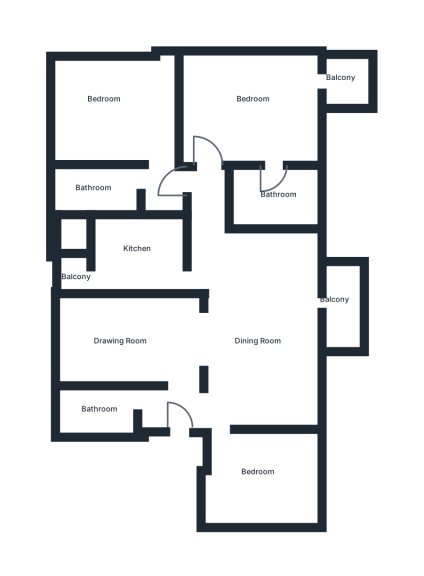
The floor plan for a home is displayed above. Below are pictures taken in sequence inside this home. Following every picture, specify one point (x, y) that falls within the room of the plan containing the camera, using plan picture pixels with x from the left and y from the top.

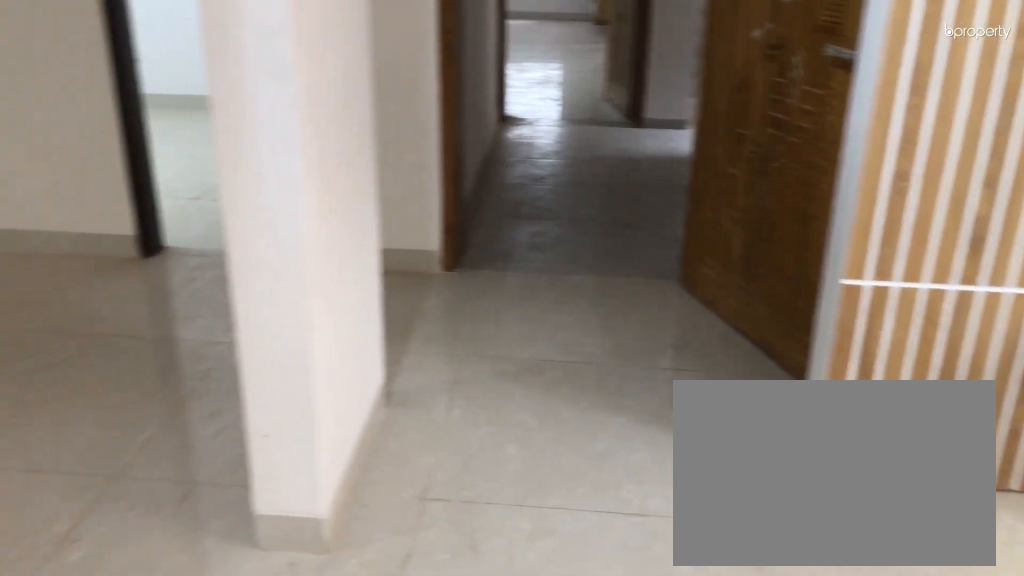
(129, 344)
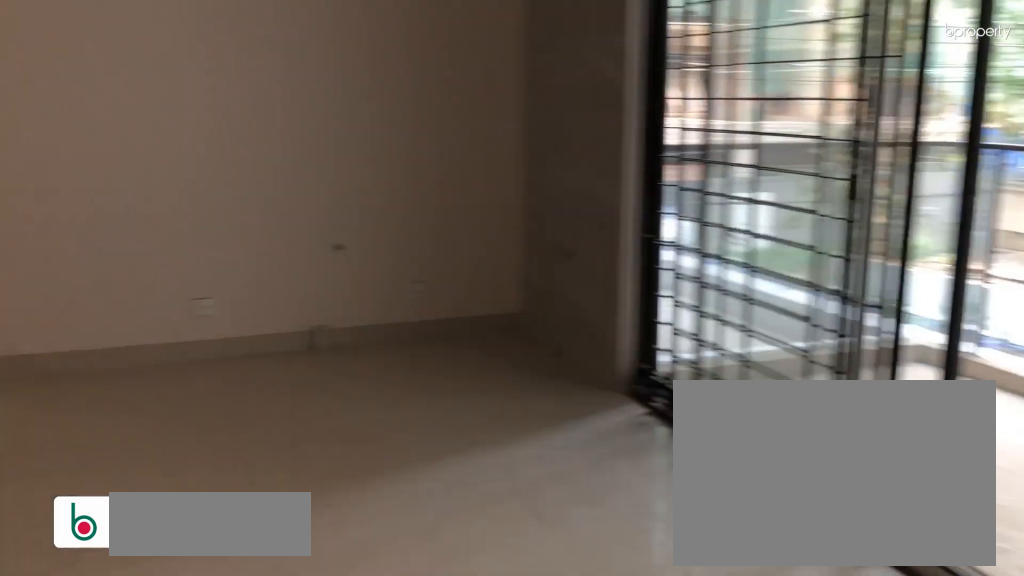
(270, 355)
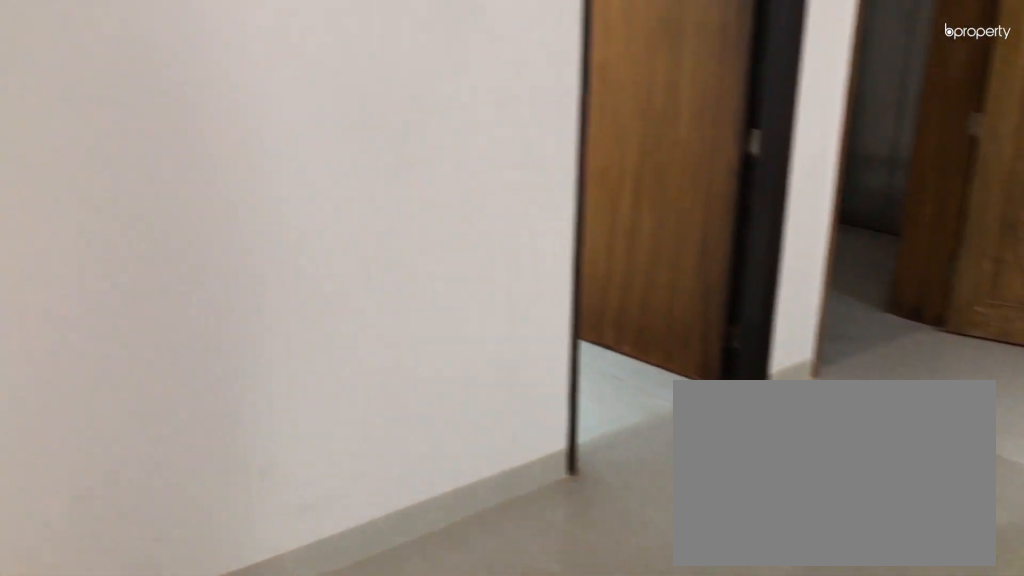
(270, 355)
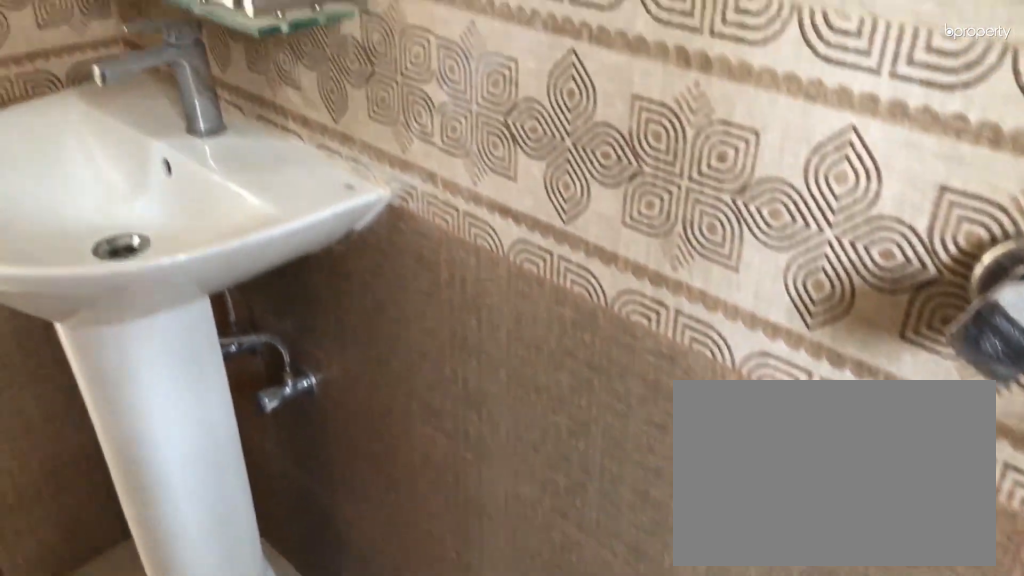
(94, 410)
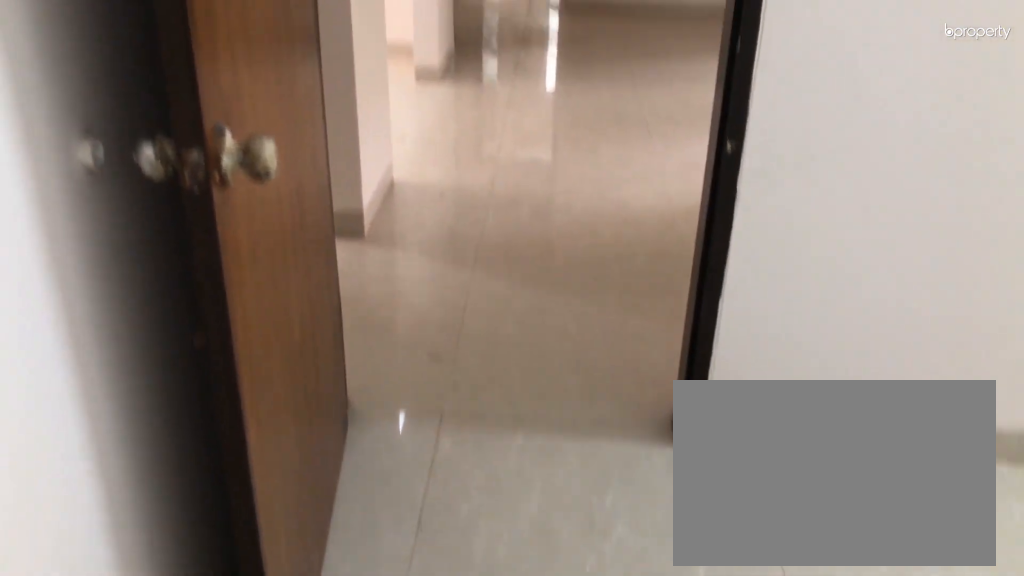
(246, 482)
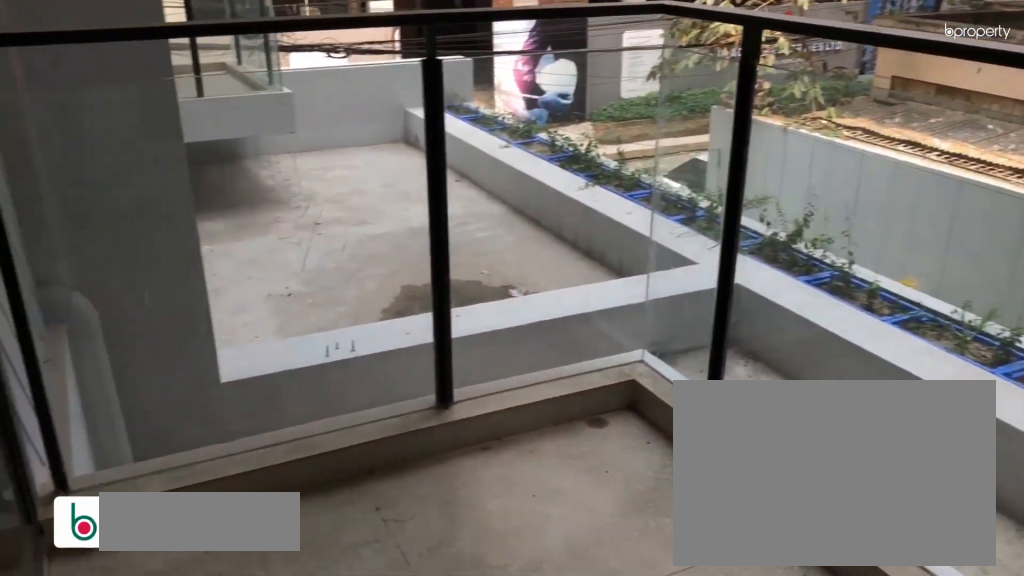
(346, 302)
